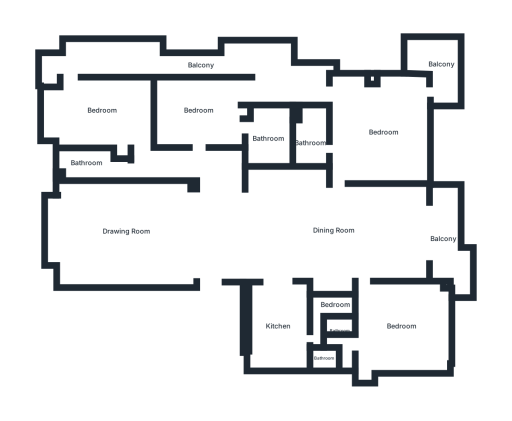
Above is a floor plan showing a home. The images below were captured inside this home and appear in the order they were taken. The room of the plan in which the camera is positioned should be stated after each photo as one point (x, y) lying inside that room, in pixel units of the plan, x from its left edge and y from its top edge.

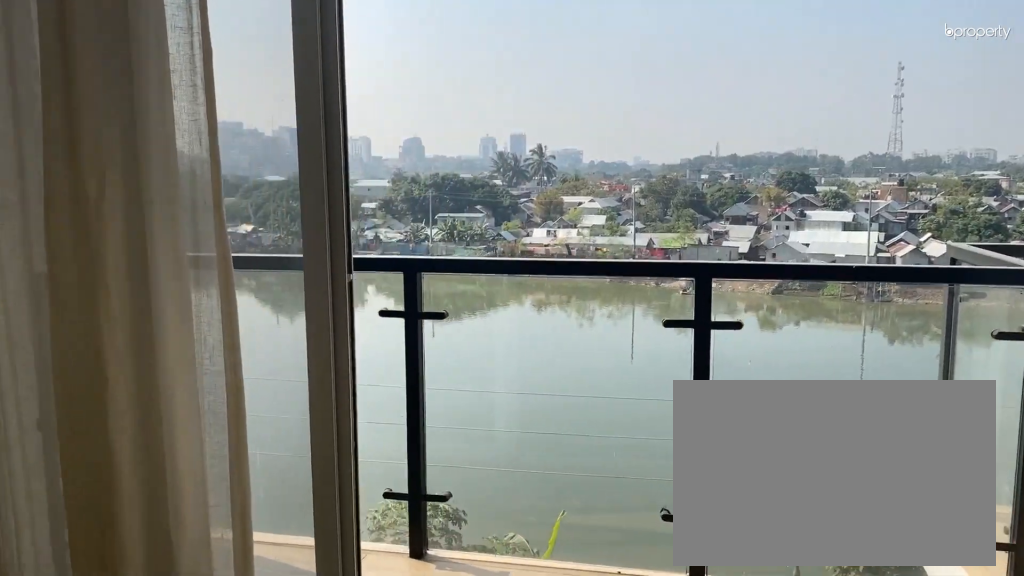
(444, 238)
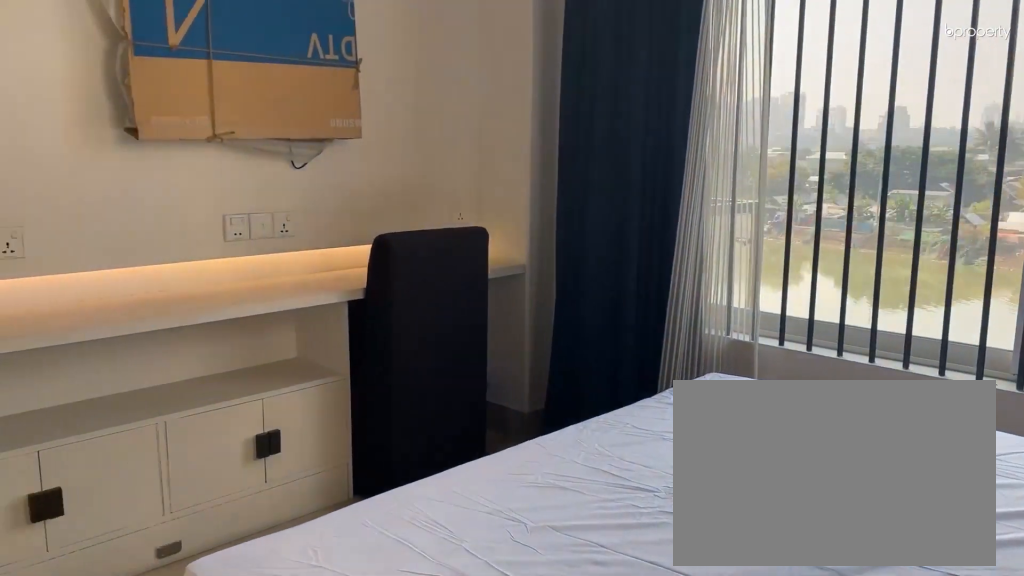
(398, 327)
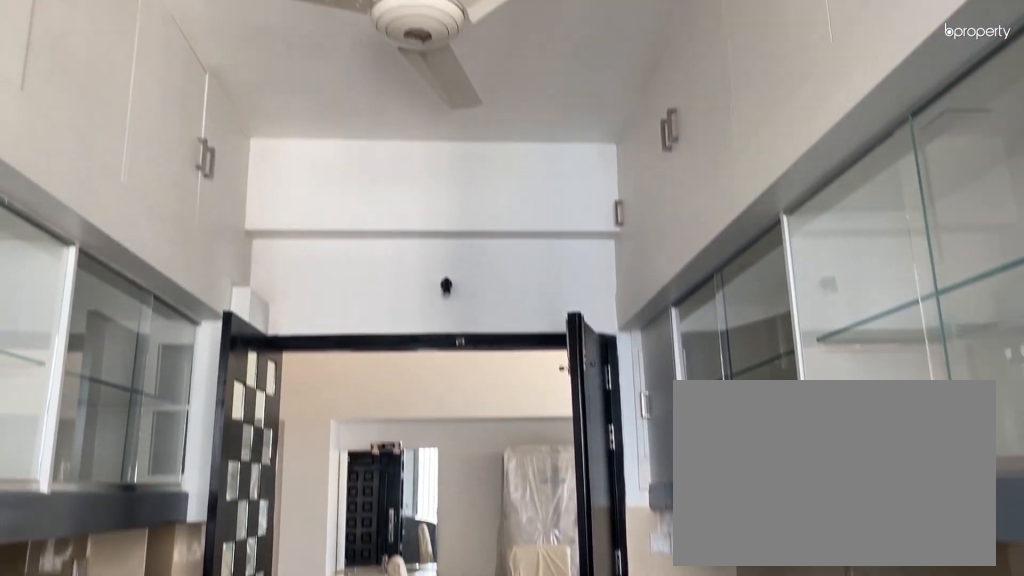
(278, 324)
